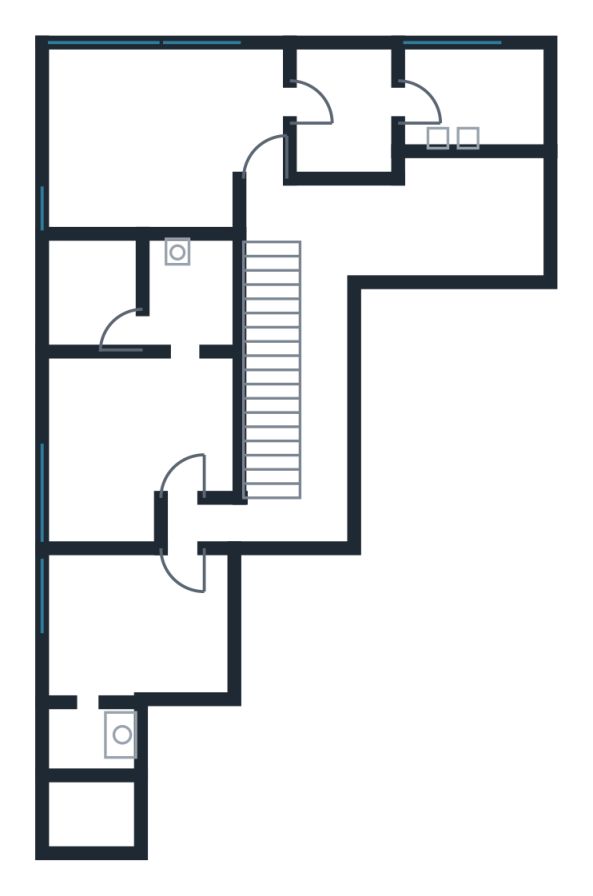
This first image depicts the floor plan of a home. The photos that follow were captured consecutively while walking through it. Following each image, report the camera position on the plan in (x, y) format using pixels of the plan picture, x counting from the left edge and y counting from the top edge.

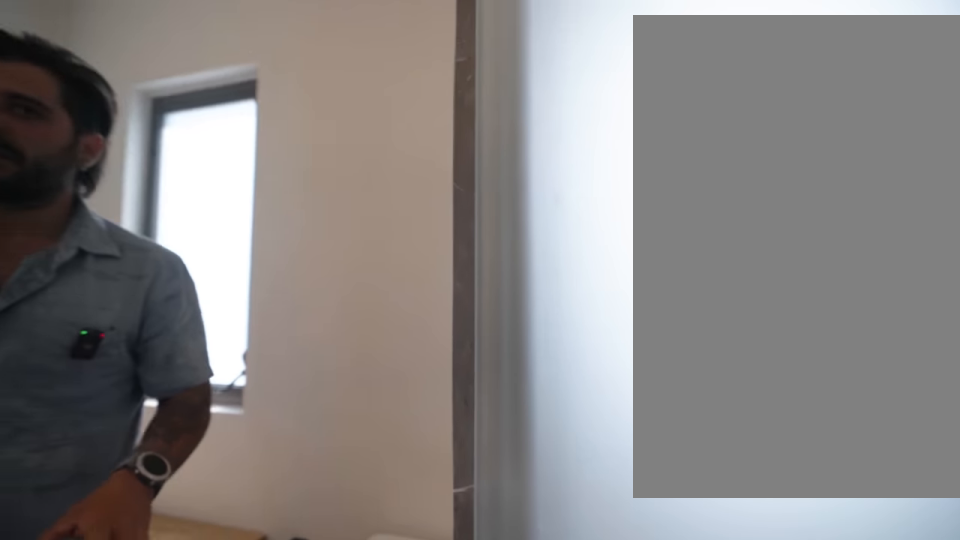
(496, 97)
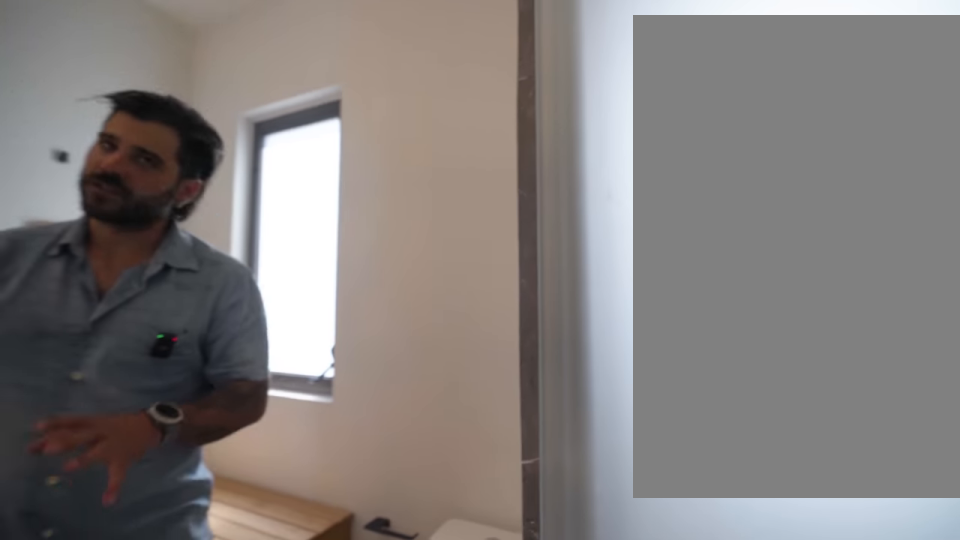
(496, 97)
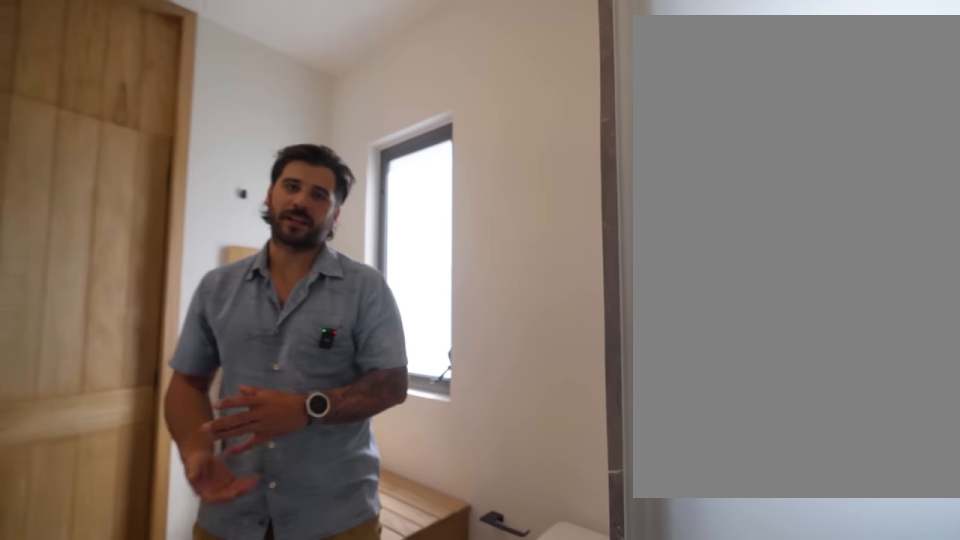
(496, 97)
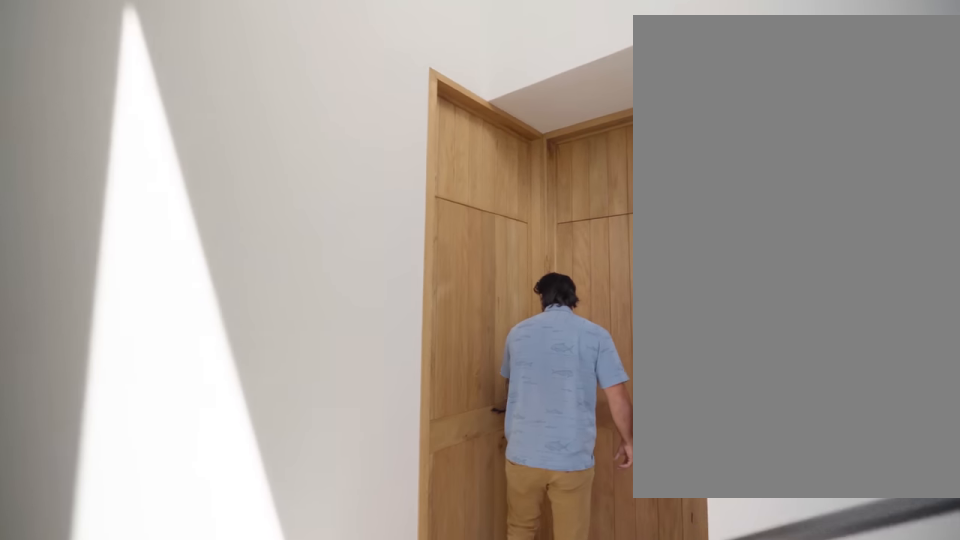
(315, 510)
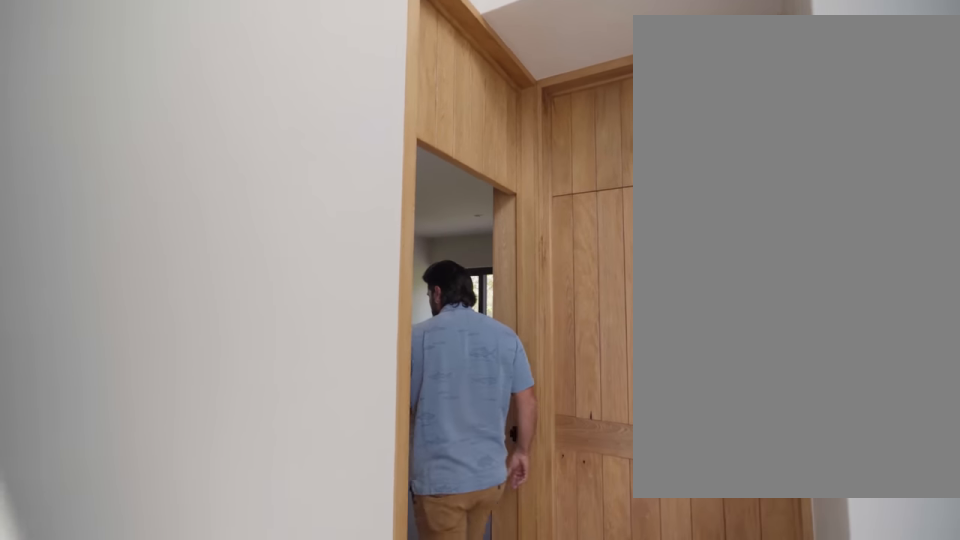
(281, 521)
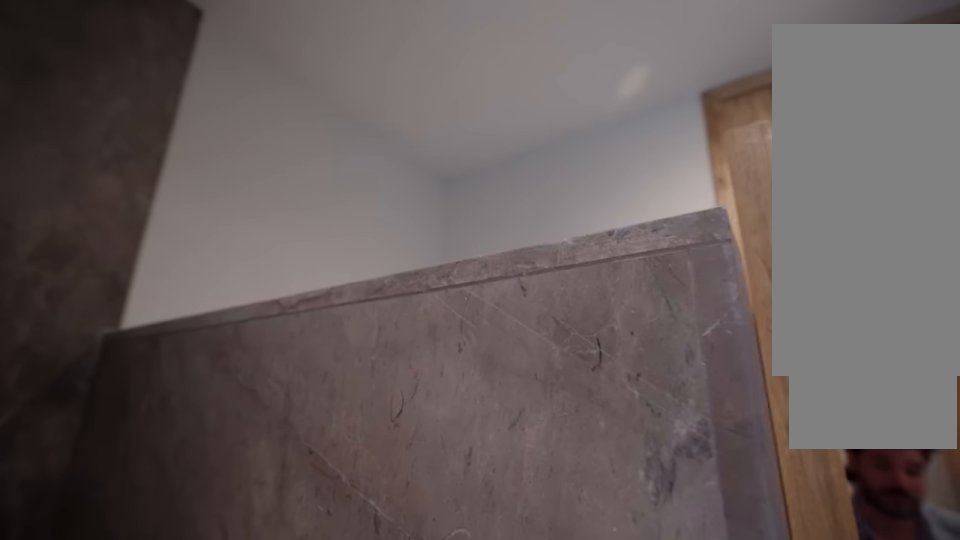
(71, 315)
